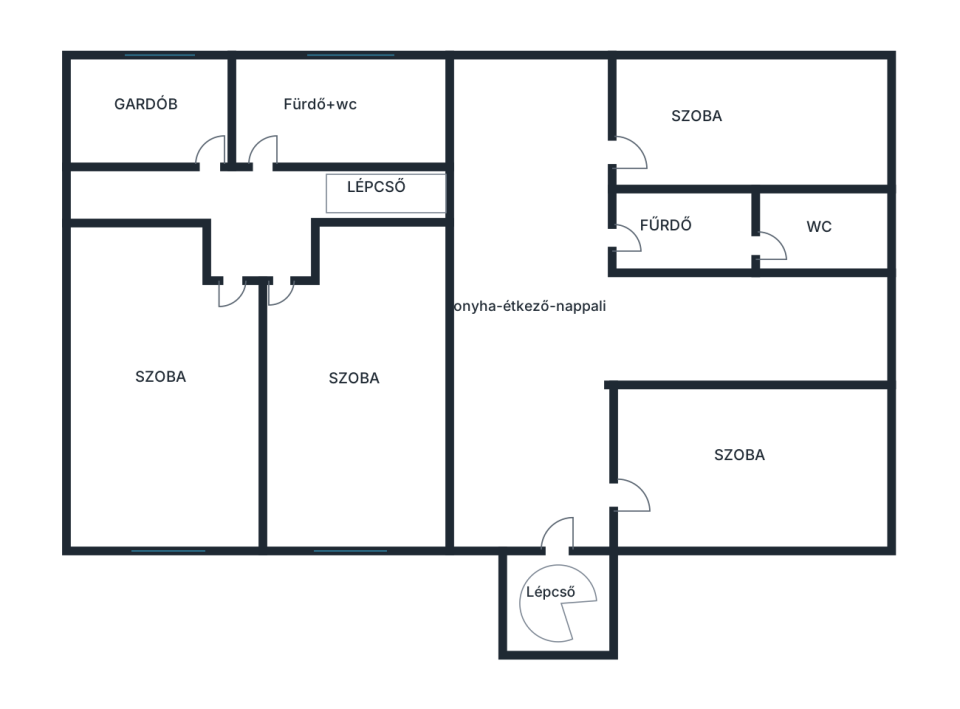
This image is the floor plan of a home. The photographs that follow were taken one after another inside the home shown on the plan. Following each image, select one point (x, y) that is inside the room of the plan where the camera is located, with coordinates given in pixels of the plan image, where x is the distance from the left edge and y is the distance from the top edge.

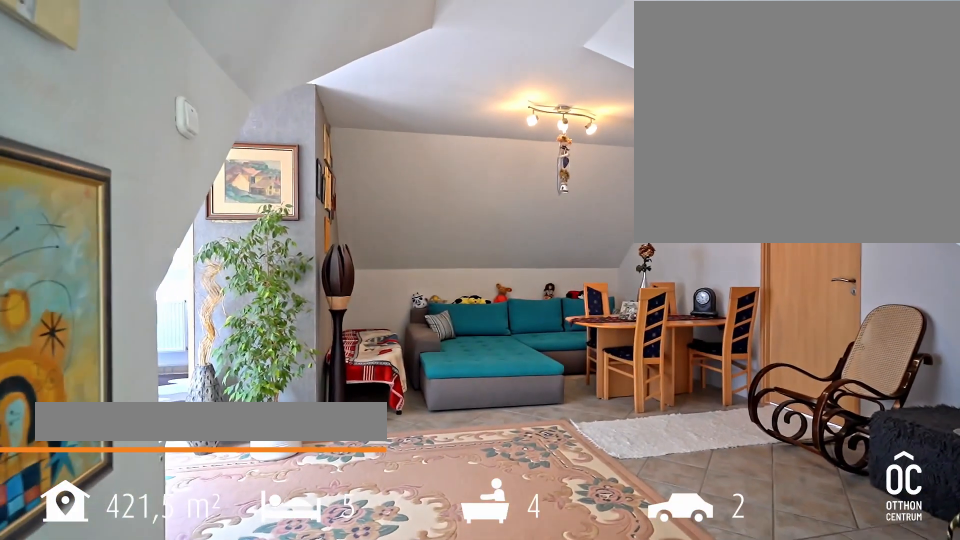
(584, 324)
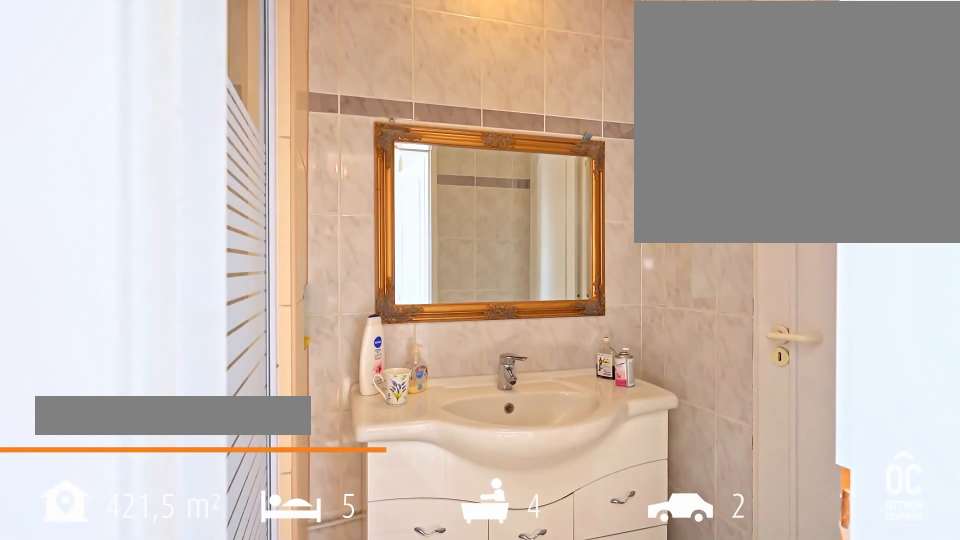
(683, 229)
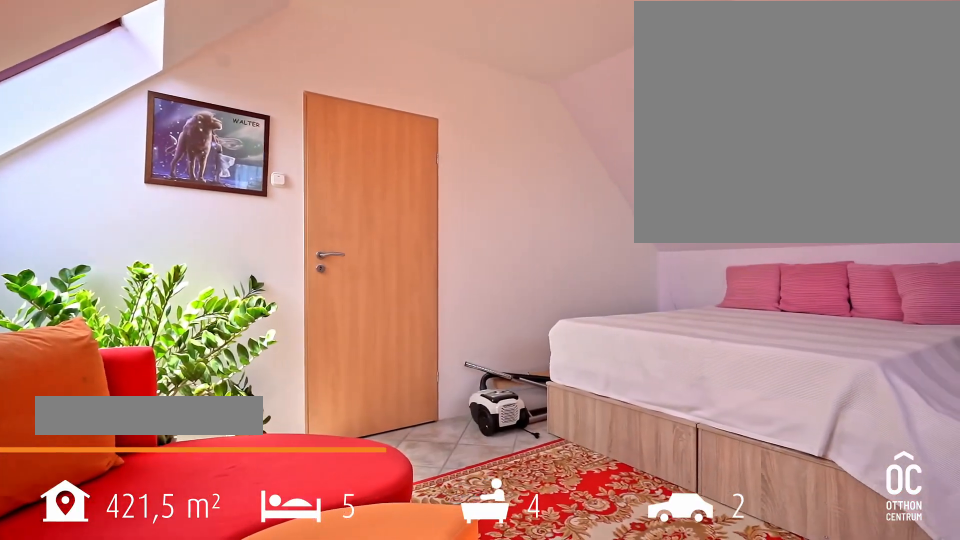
(753, 469)
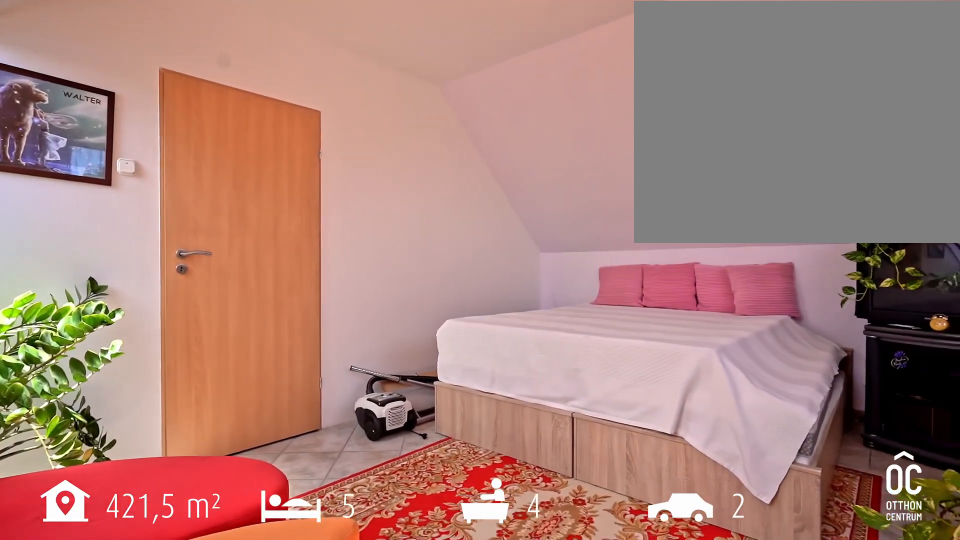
(753, 469)
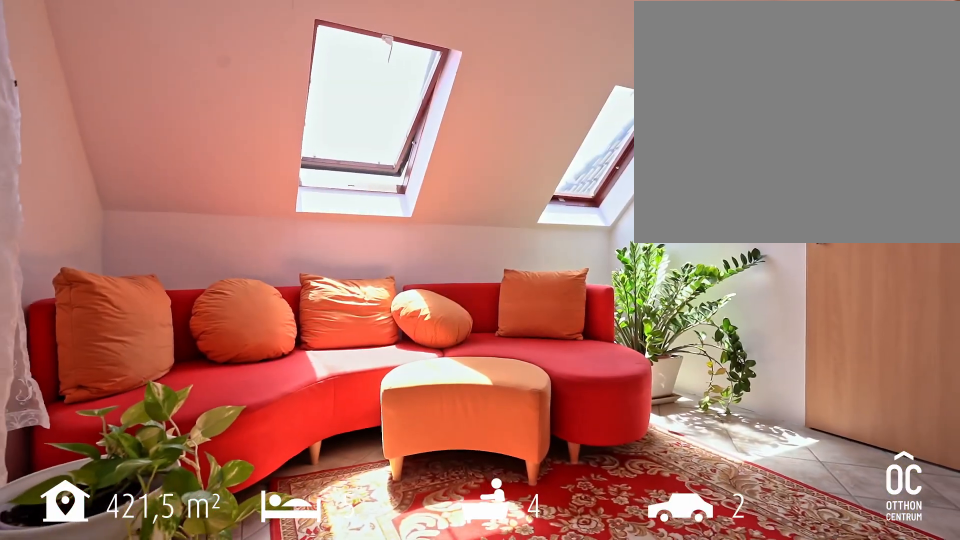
(753, 469)
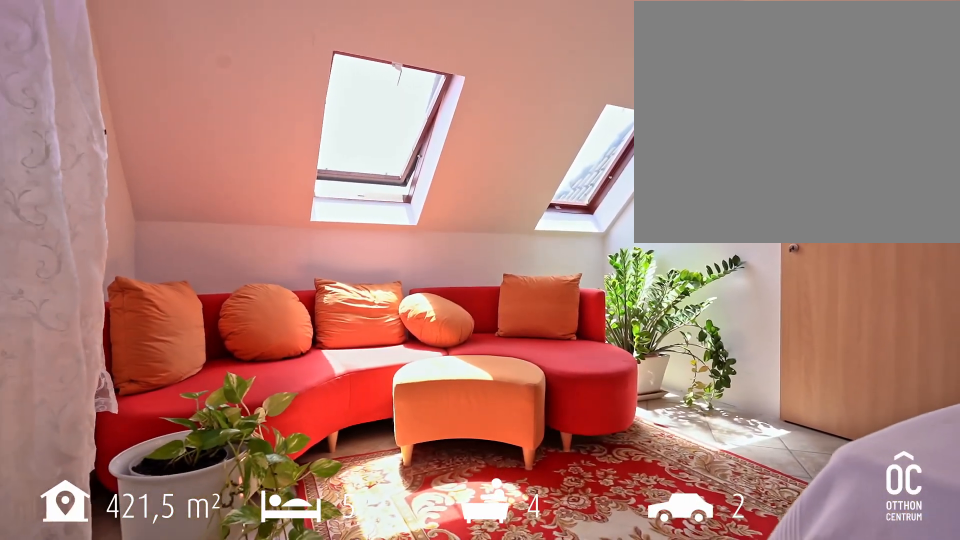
(753, 469)
